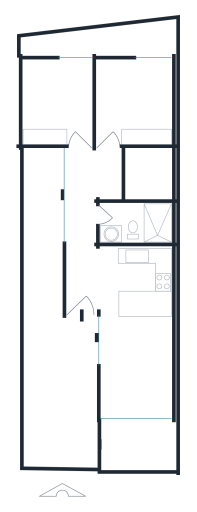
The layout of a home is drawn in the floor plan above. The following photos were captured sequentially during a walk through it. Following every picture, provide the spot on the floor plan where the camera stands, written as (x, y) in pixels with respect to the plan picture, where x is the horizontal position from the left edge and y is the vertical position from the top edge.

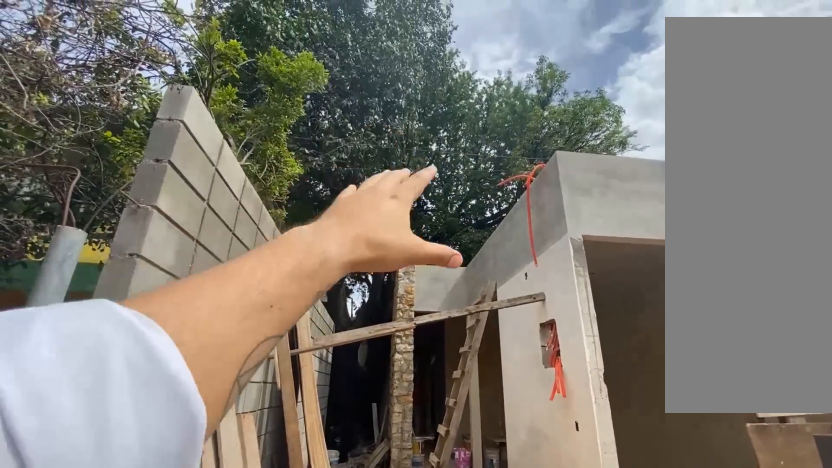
(61, 466)
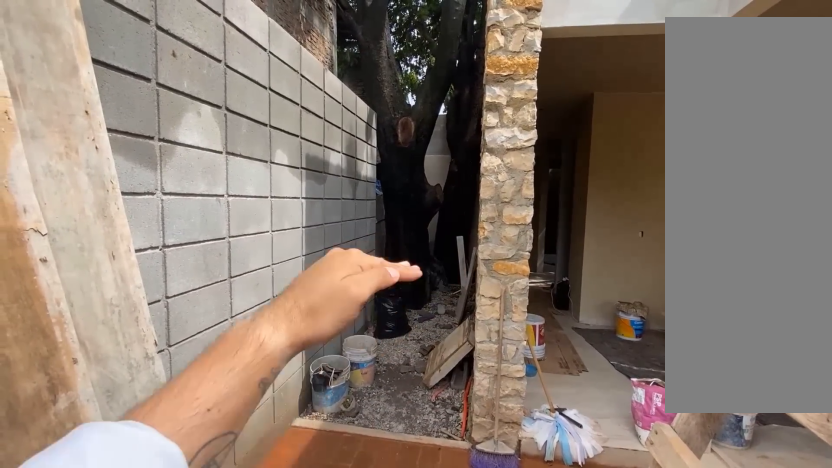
(60, 371)
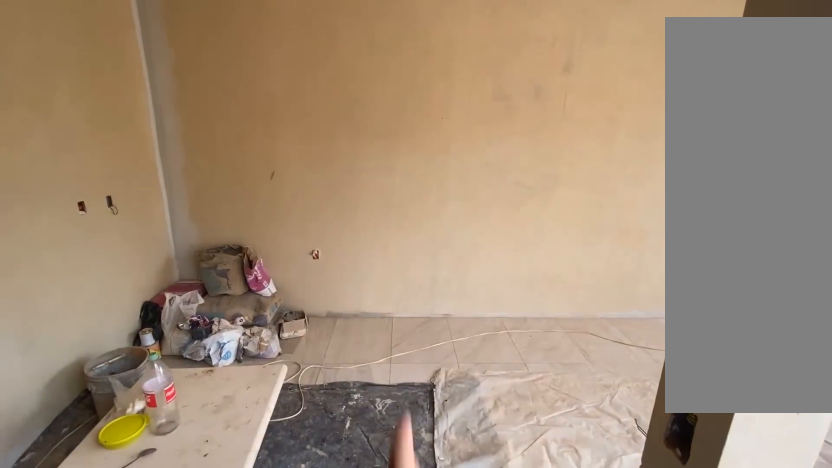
(97, 282)
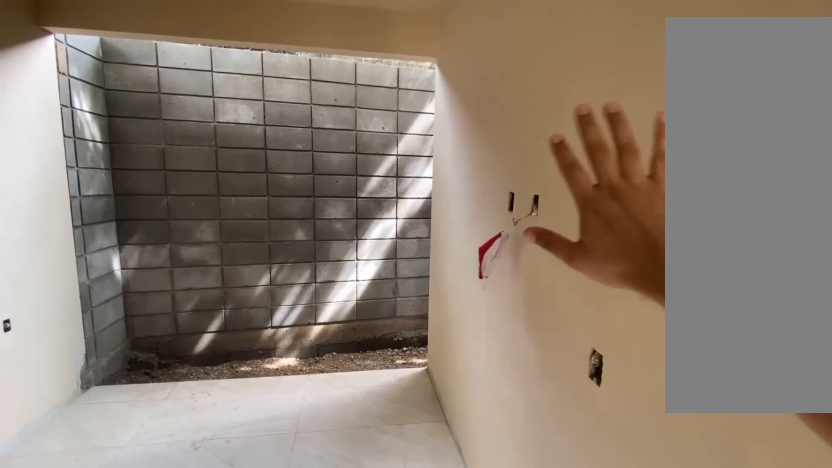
(79, 133)
